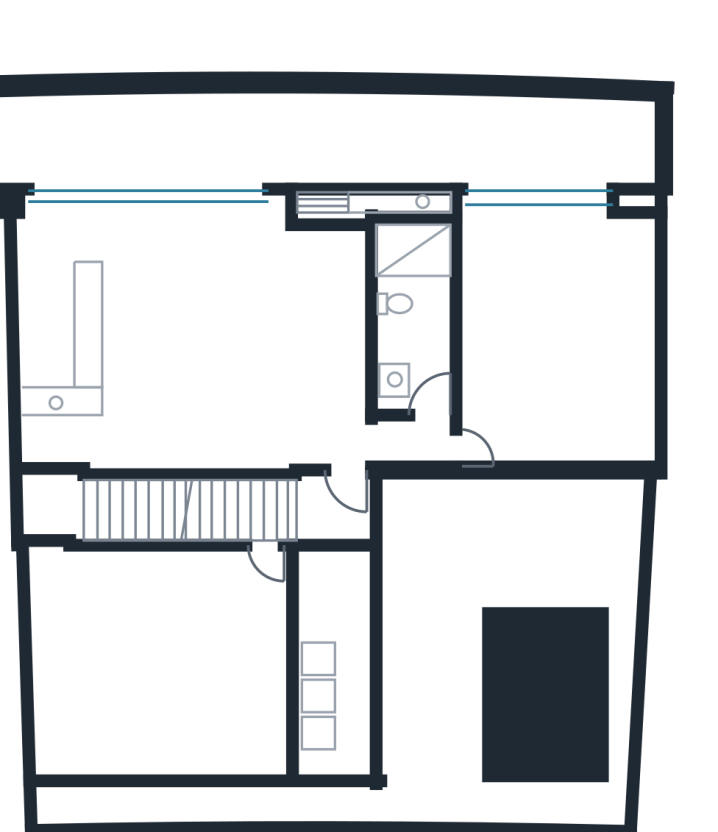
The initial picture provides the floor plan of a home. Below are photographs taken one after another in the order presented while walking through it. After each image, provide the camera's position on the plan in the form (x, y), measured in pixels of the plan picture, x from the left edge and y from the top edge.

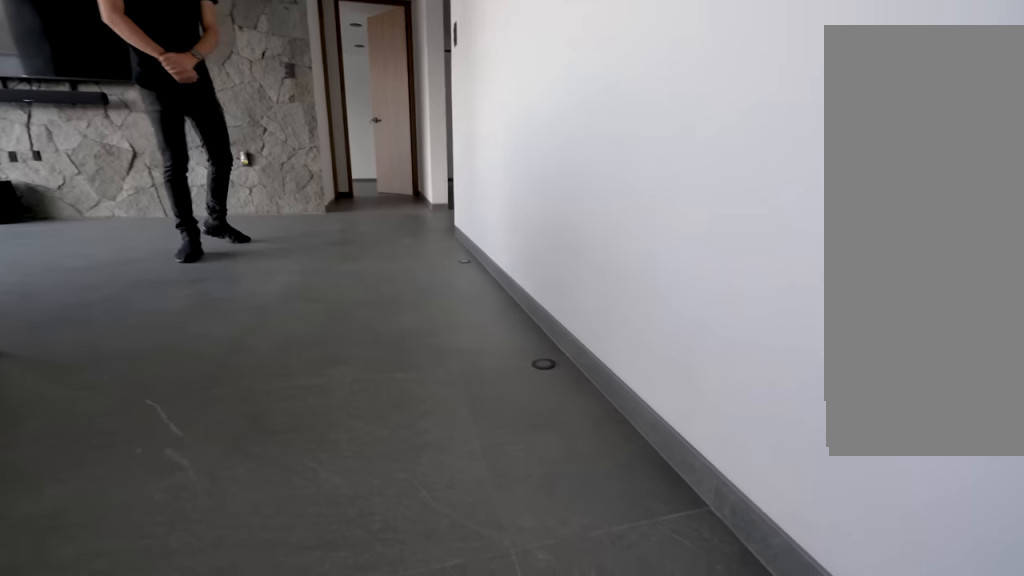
(190, 422)
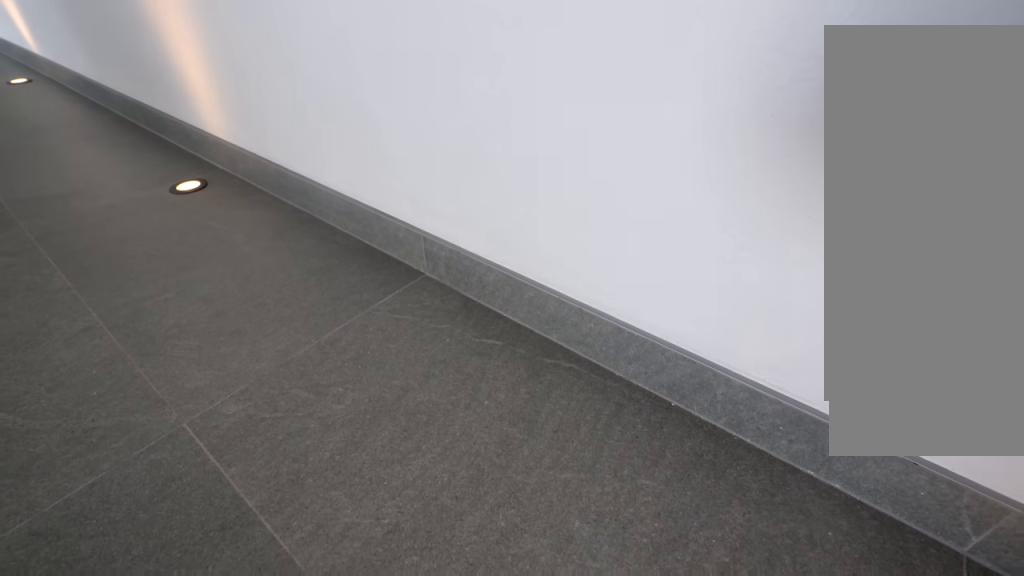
(199, 446)
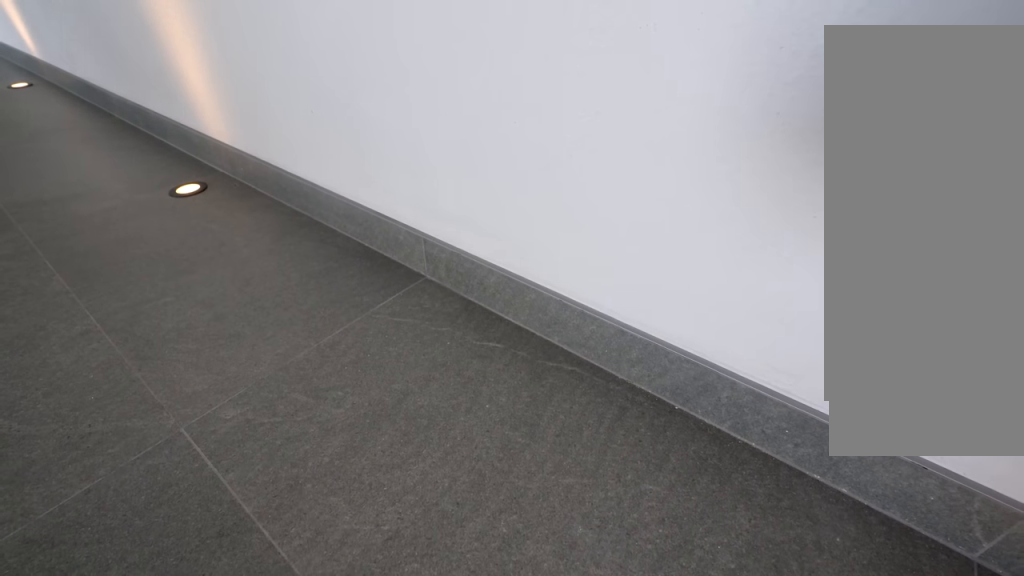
(199, 445)
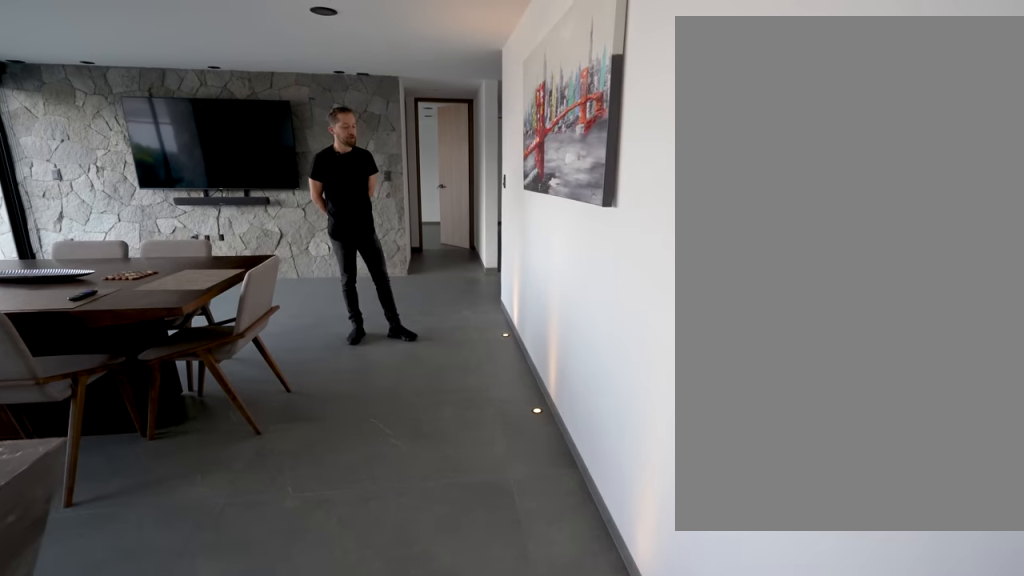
(98, 445)
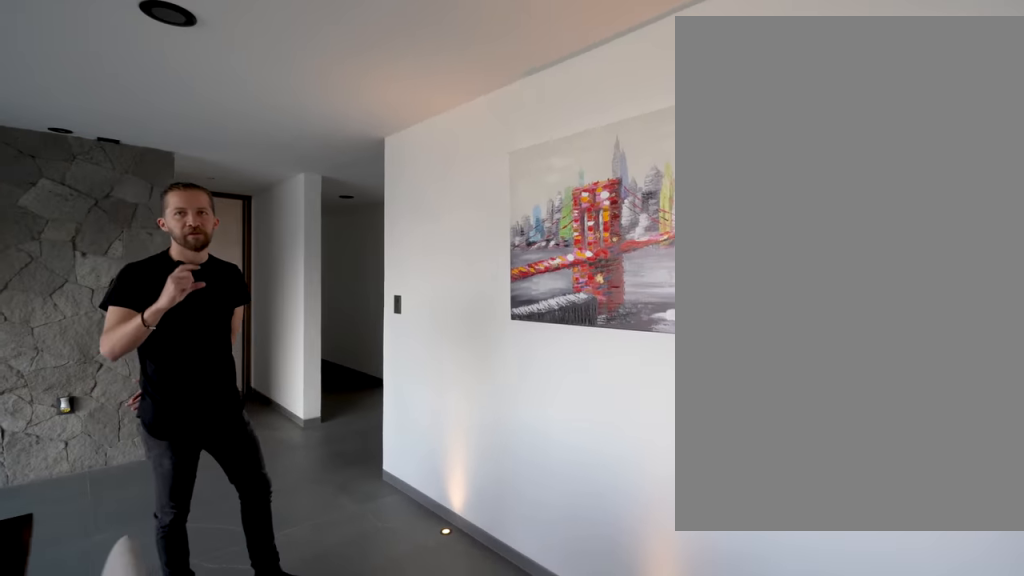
(98, 445)
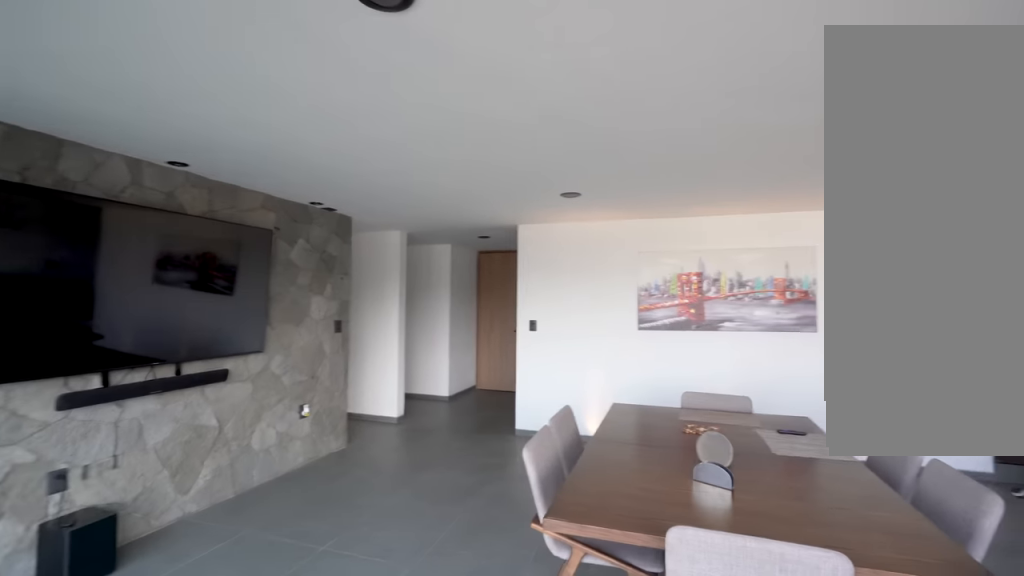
(183, 277)
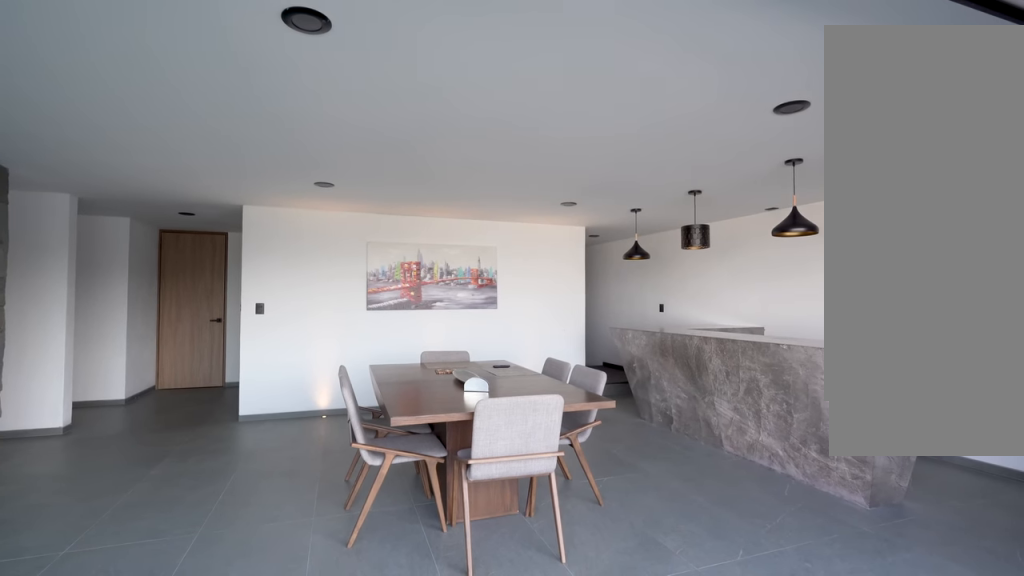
(237, 251)
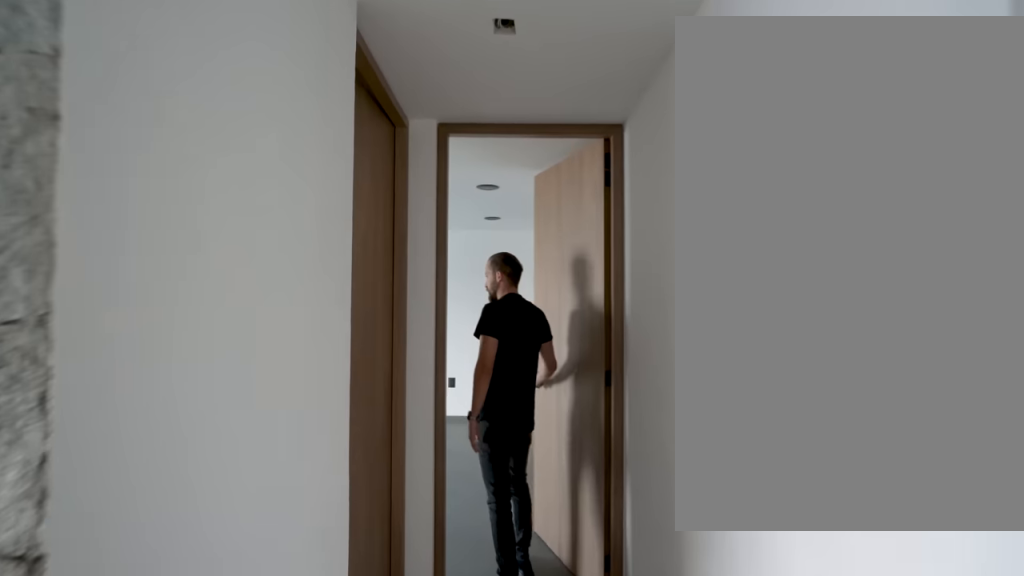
(298, 401)
